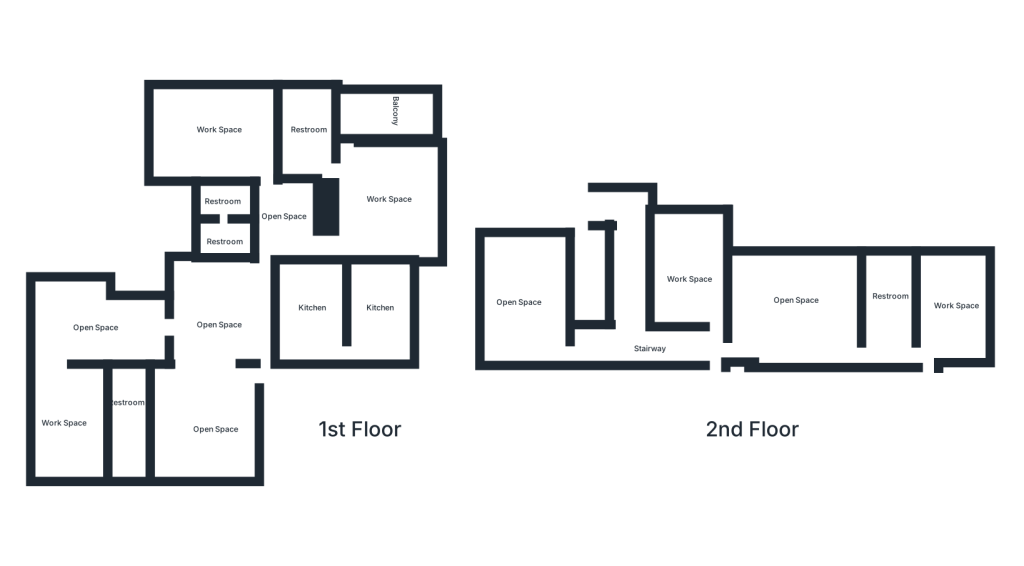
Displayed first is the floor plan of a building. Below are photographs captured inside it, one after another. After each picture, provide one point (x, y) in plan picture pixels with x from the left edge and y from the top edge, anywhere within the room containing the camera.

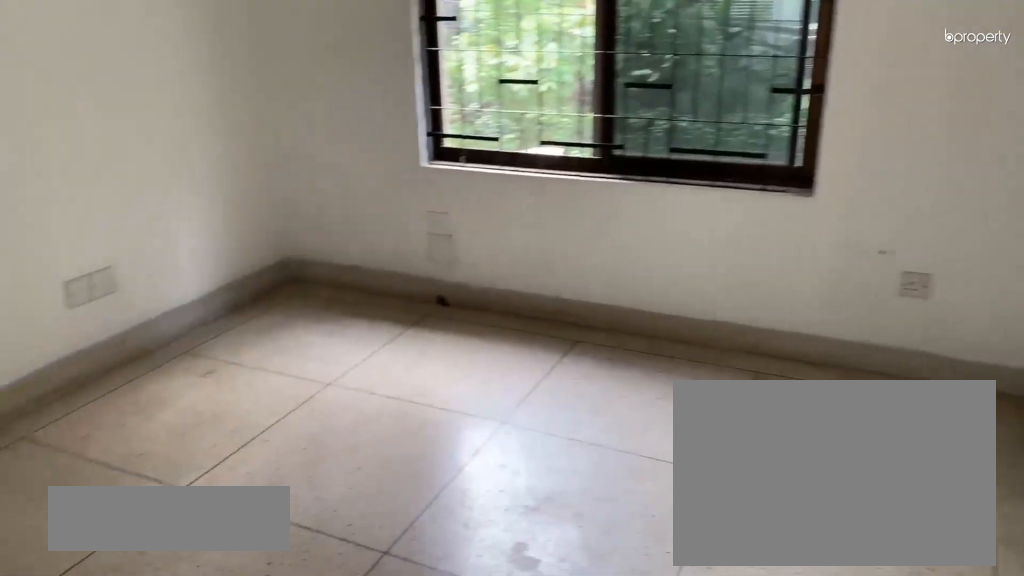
(693, 275)
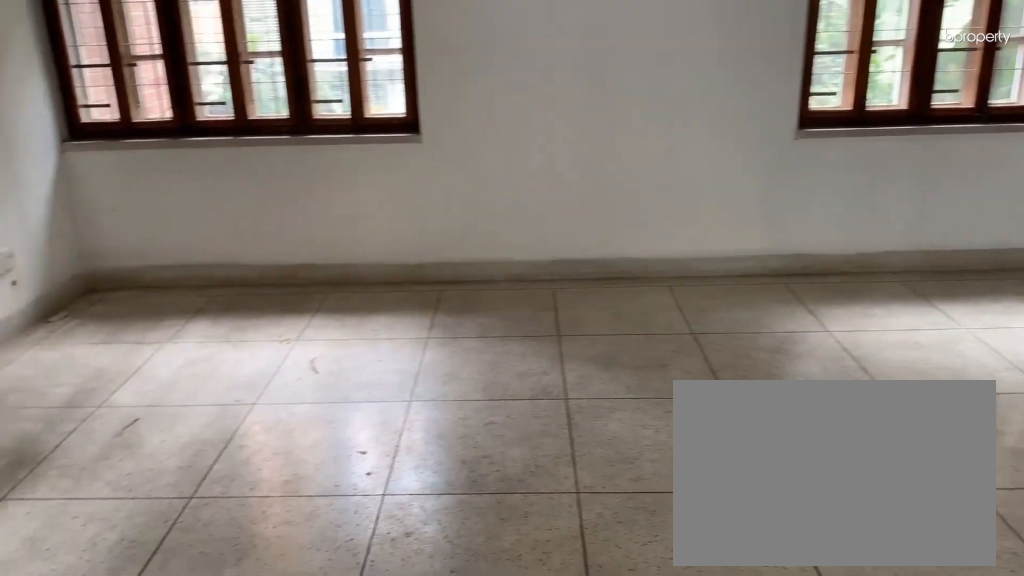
(801, 310)
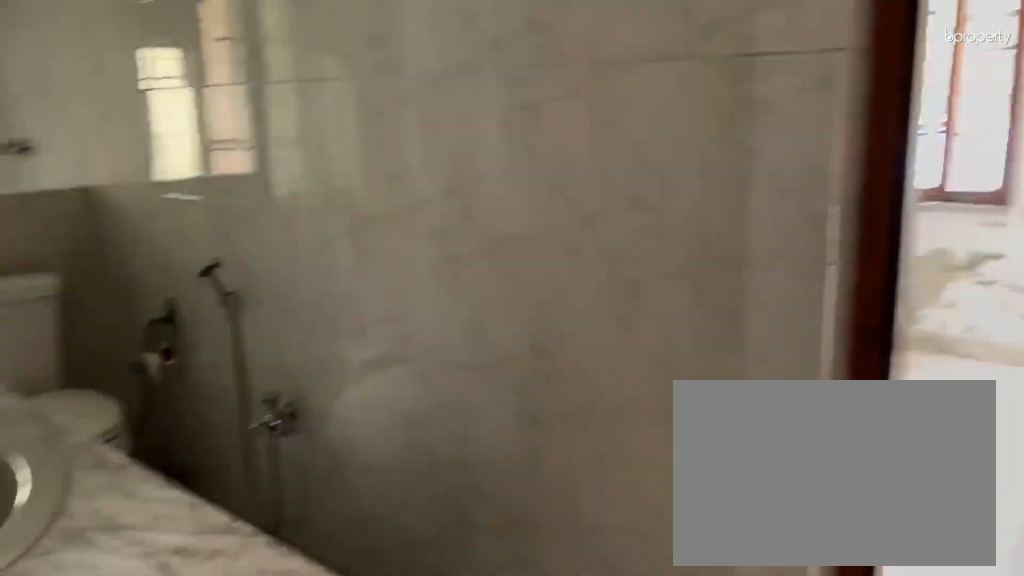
(892, 316)
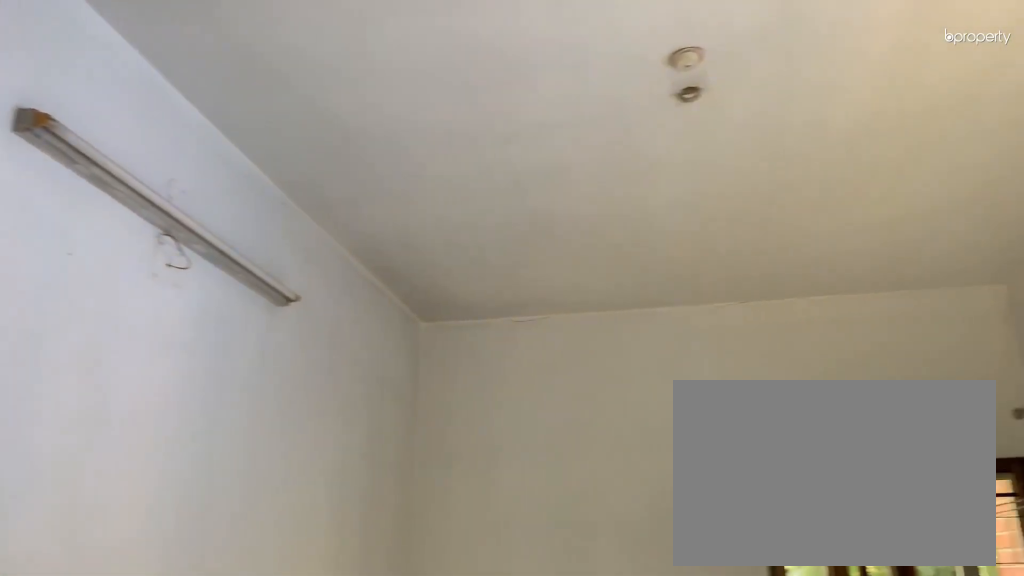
(952, 309)
